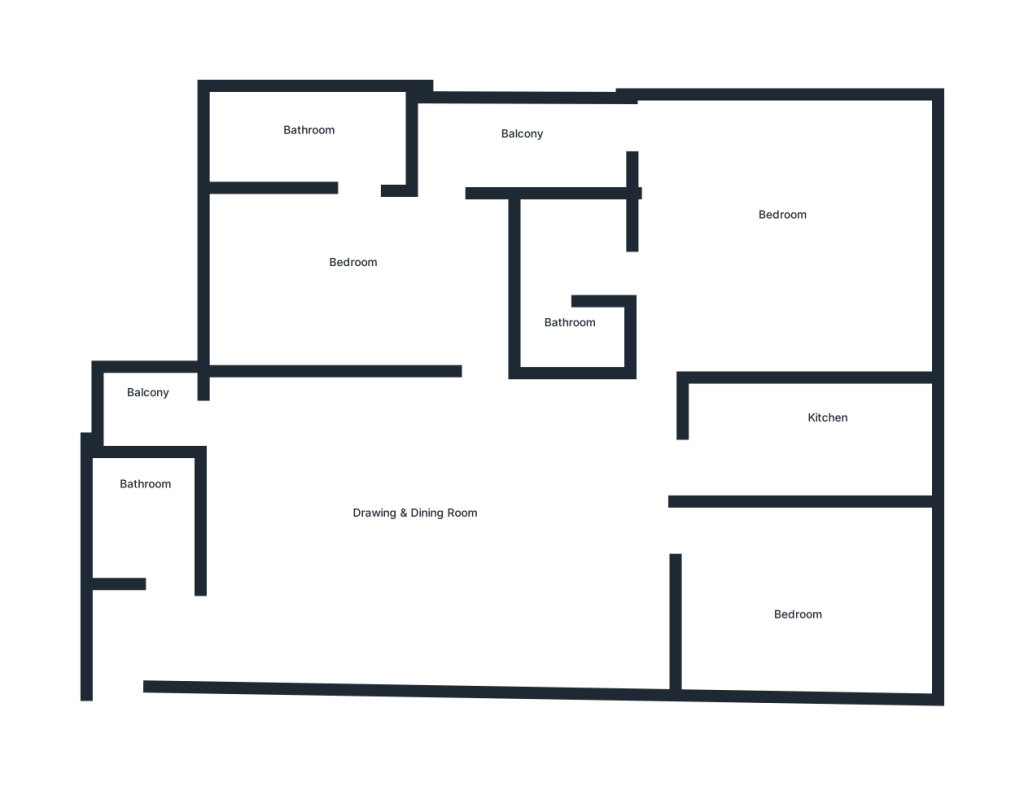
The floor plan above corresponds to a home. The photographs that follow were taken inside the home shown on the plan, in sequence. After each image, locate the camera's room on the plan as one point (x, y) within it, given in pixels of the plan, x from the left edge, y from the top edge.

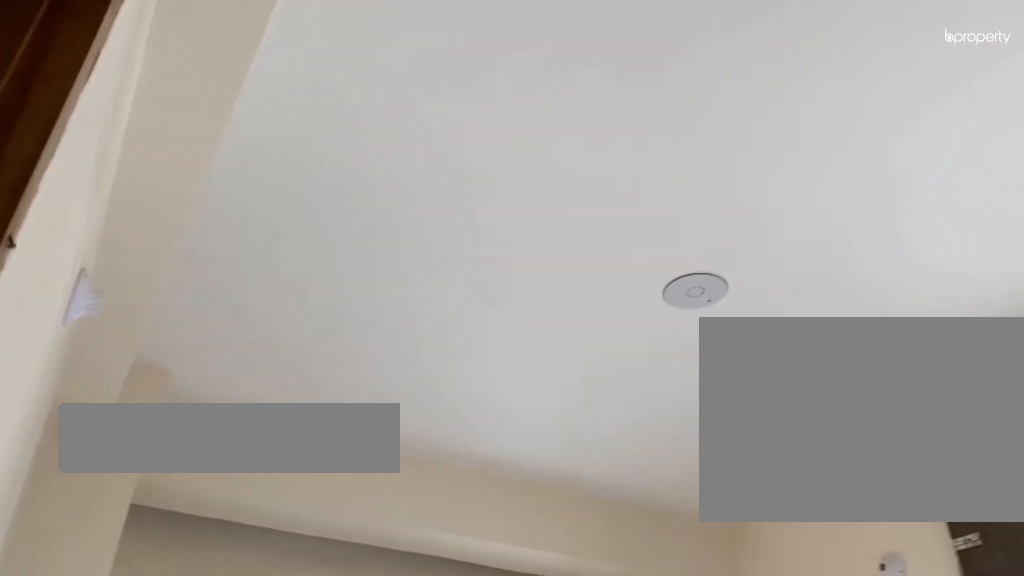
(352, 269)
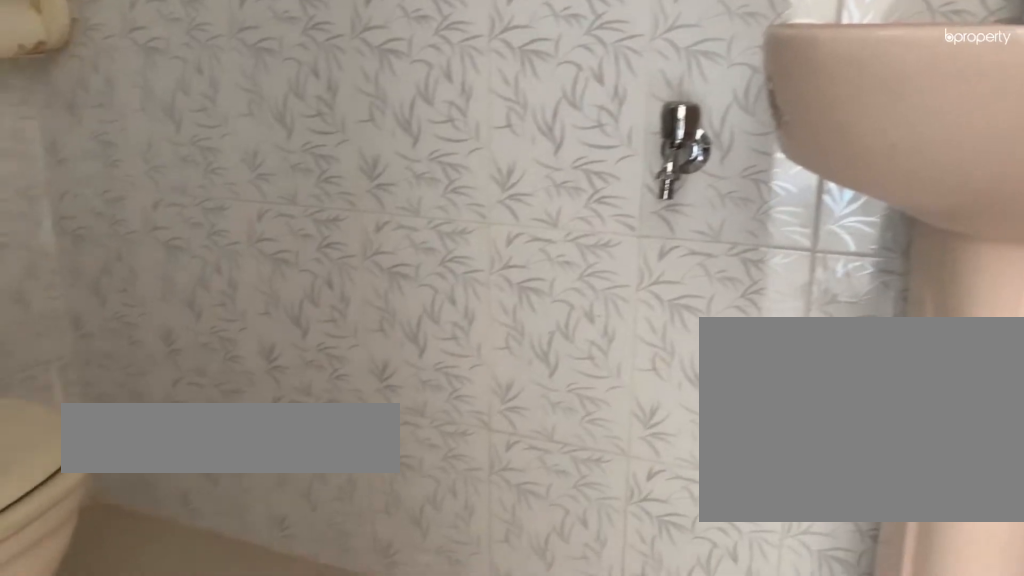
(324, 132)
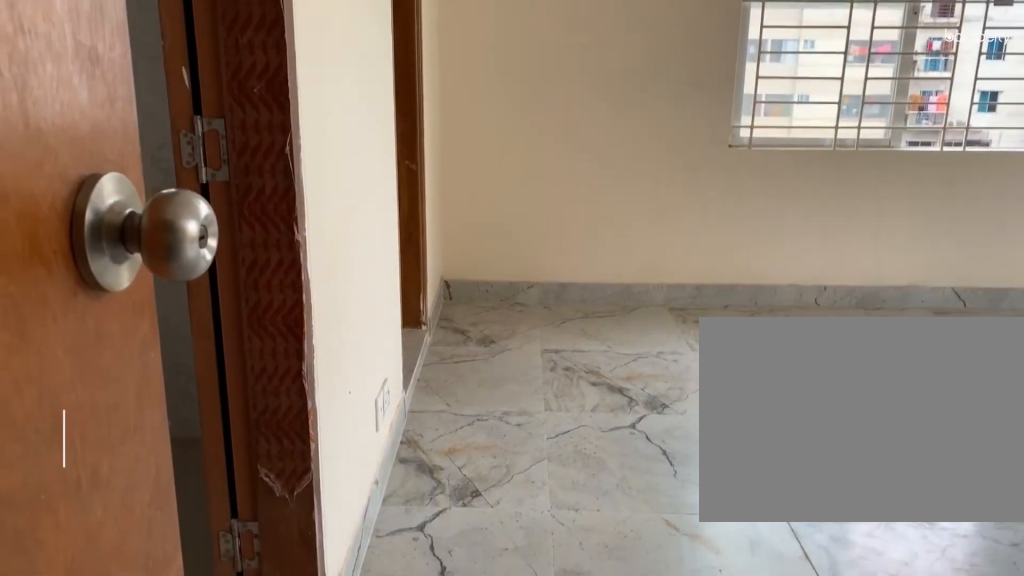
(750, 249)
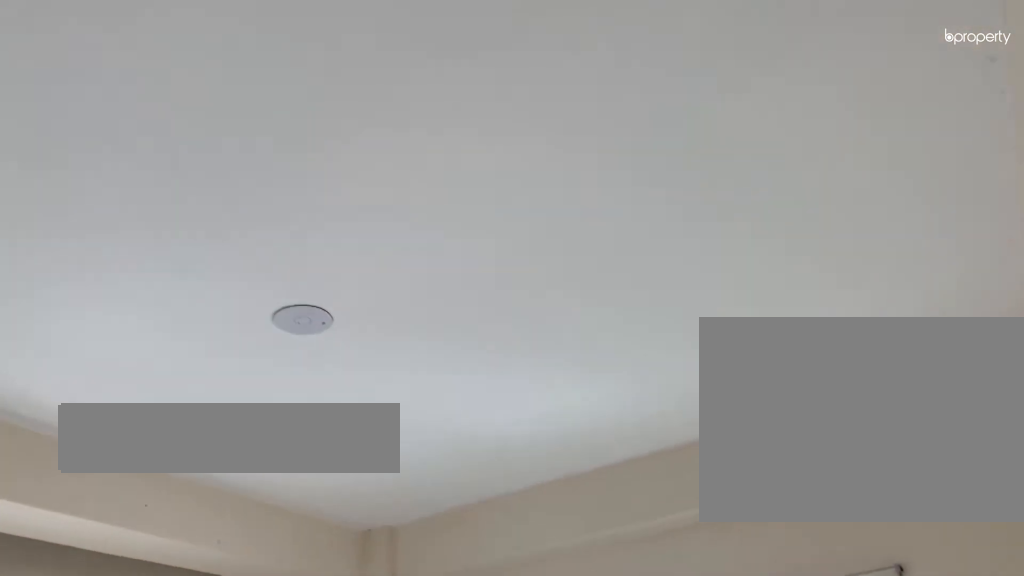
(750, 249)
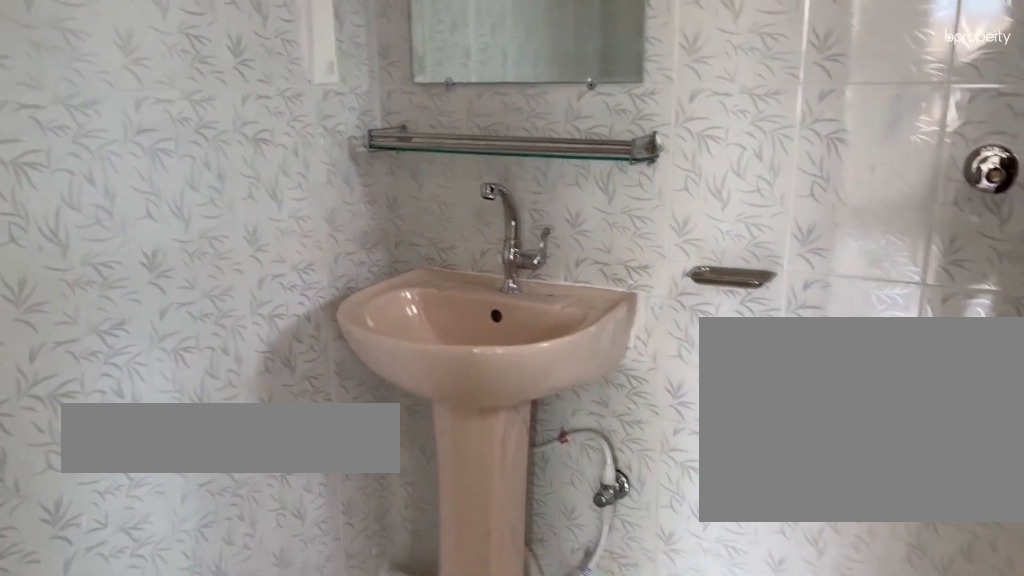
(570, 281)
